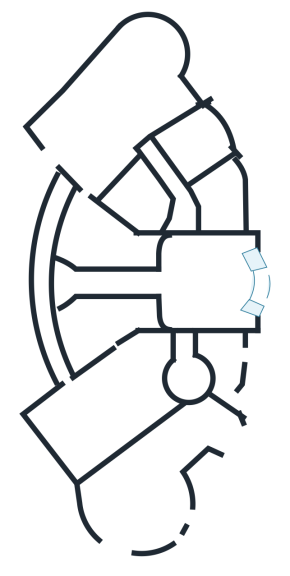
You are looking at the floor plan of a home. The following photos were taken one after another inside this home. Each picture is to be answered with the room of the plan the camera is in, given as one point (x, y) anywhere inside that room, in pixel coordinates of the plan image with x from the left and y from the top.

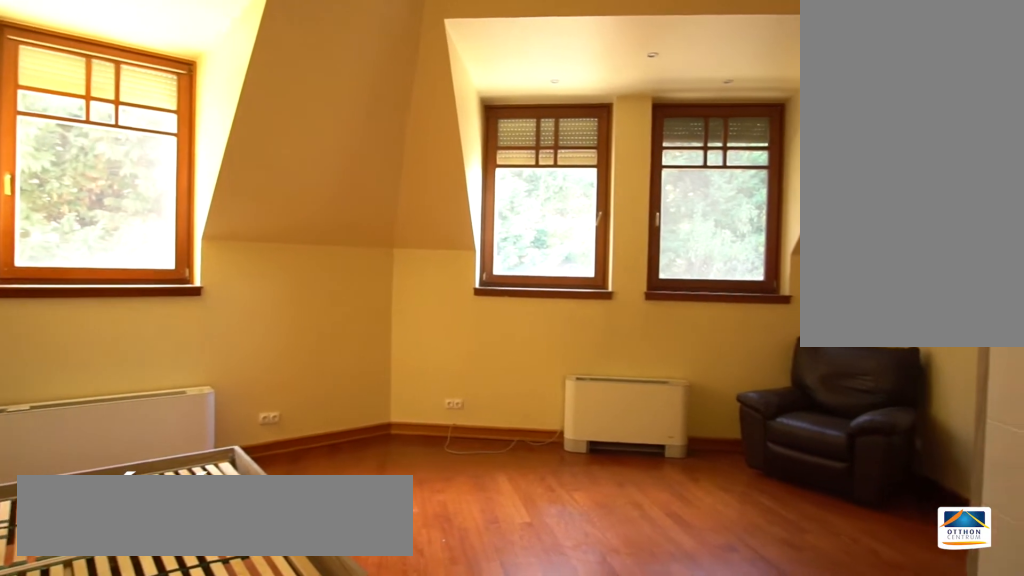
(195, 140)
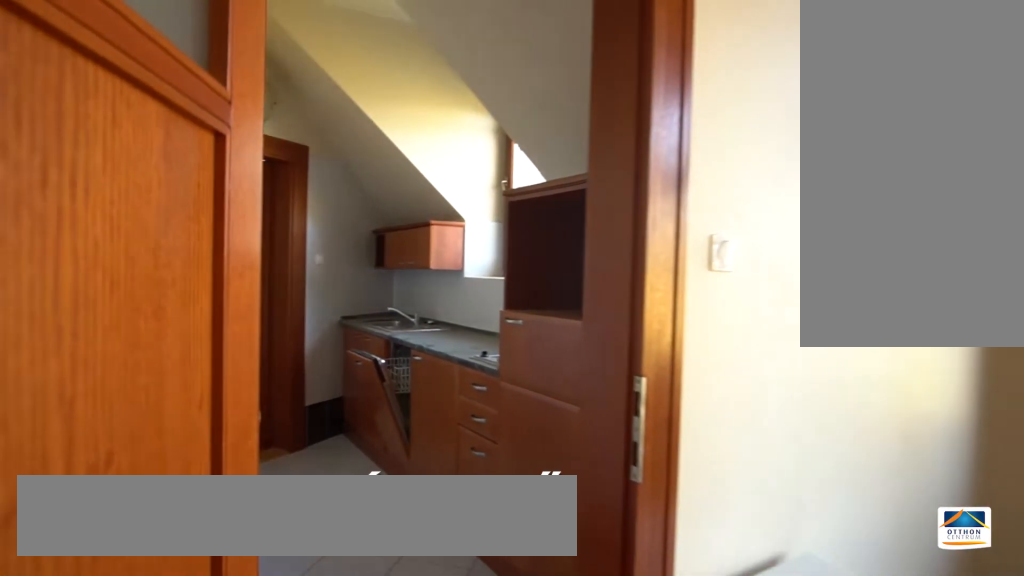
(226, 386)
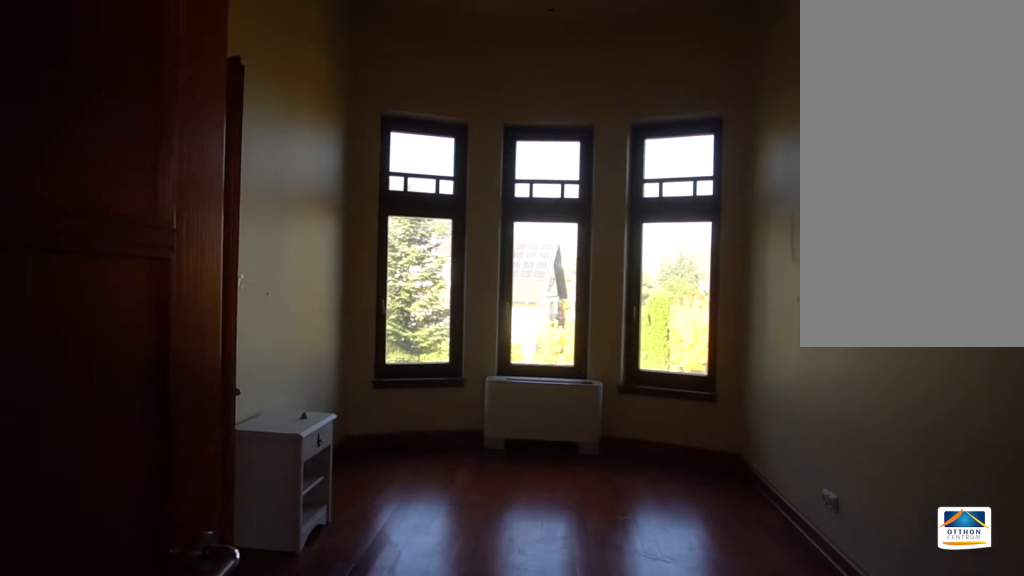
(225, 386)
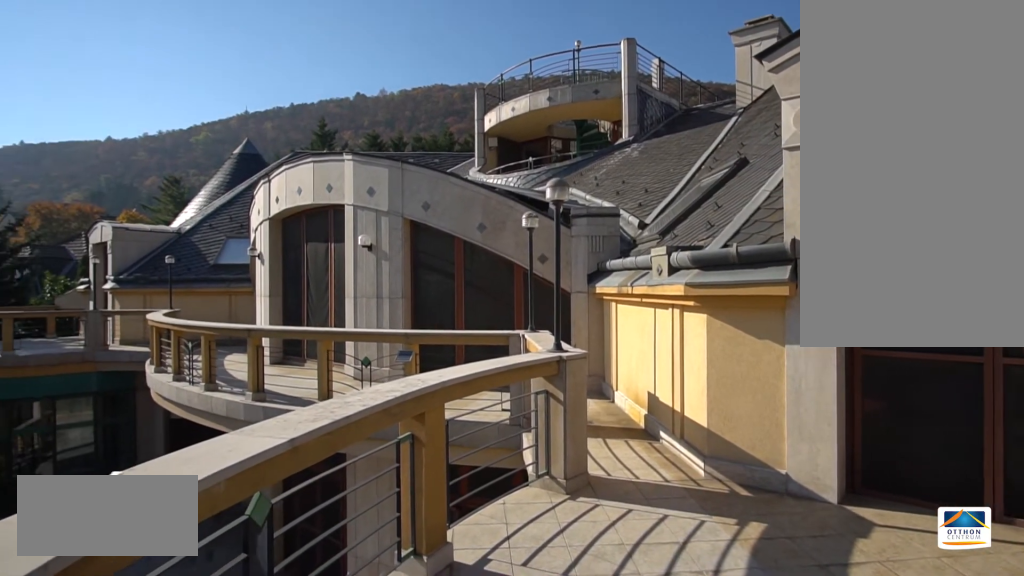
(110, 526)
